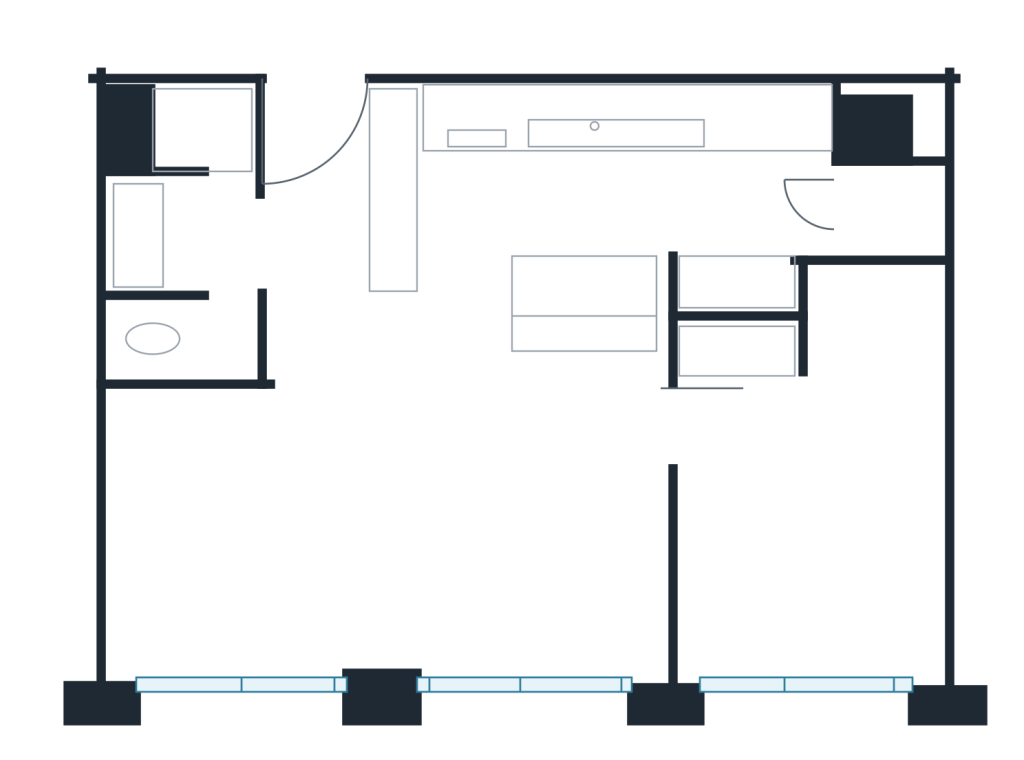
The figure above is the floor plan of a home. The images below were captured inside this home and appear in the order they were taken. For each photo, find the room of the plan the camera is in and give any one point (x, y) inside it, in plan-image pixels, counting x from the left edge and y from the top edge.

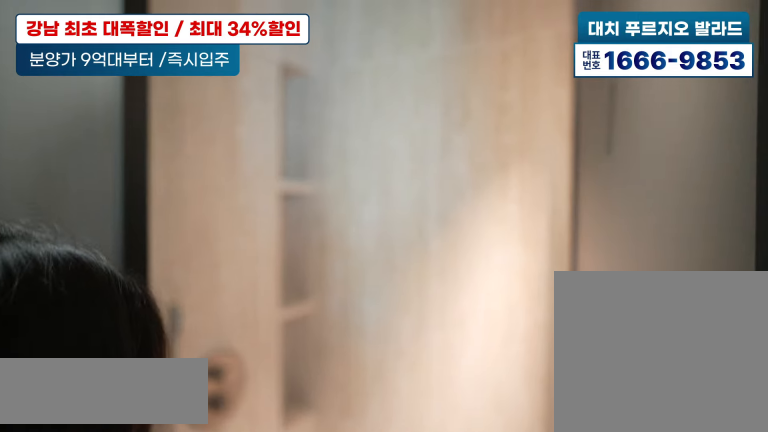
(203, 215)
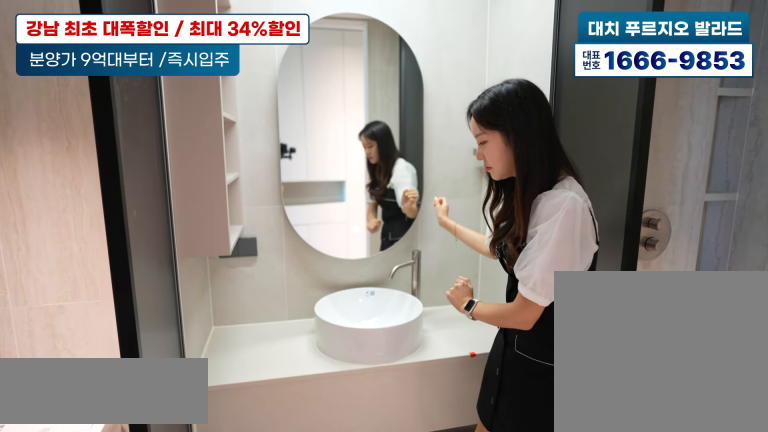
(203, 215)
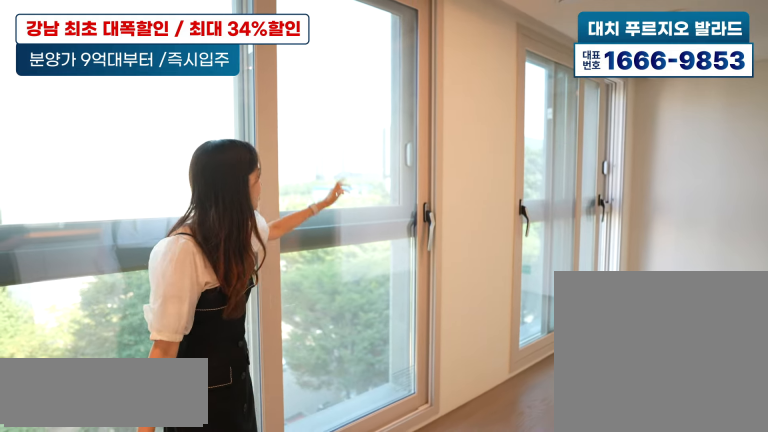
(346, 493)
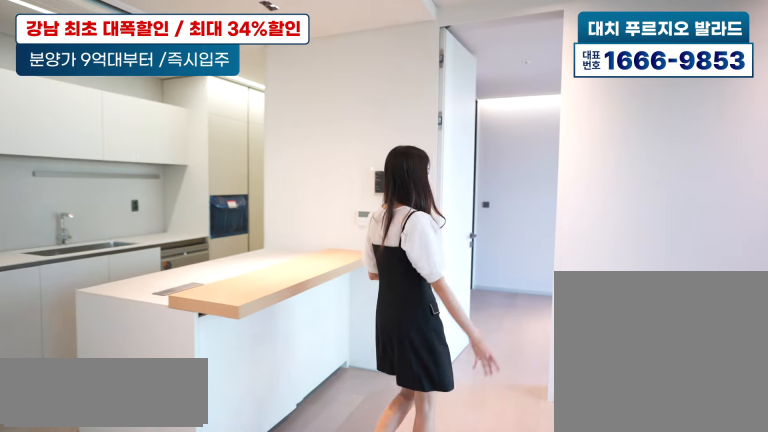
(650, 187)
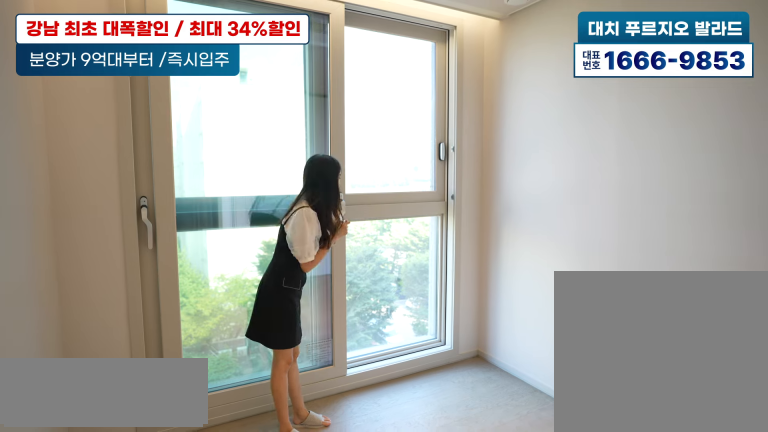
(800, 517)
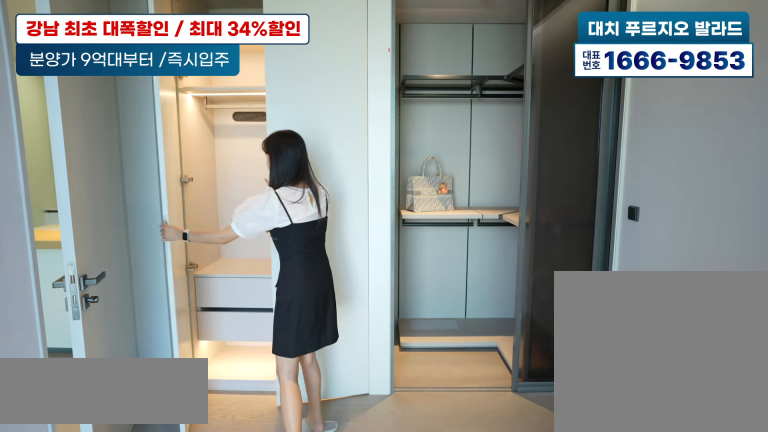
(799, 516)
